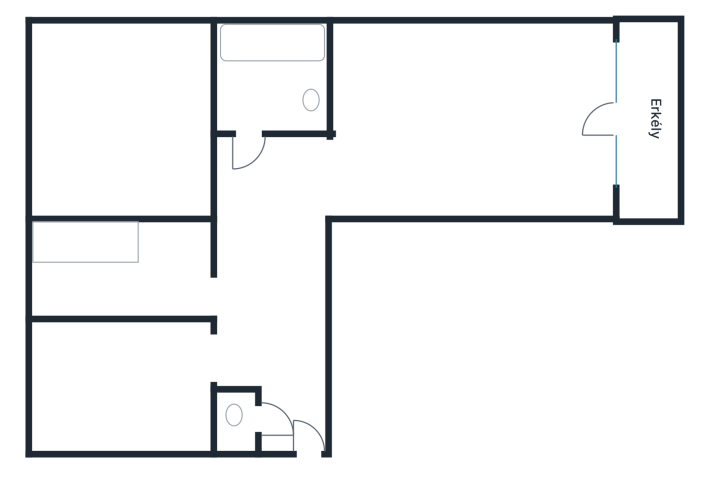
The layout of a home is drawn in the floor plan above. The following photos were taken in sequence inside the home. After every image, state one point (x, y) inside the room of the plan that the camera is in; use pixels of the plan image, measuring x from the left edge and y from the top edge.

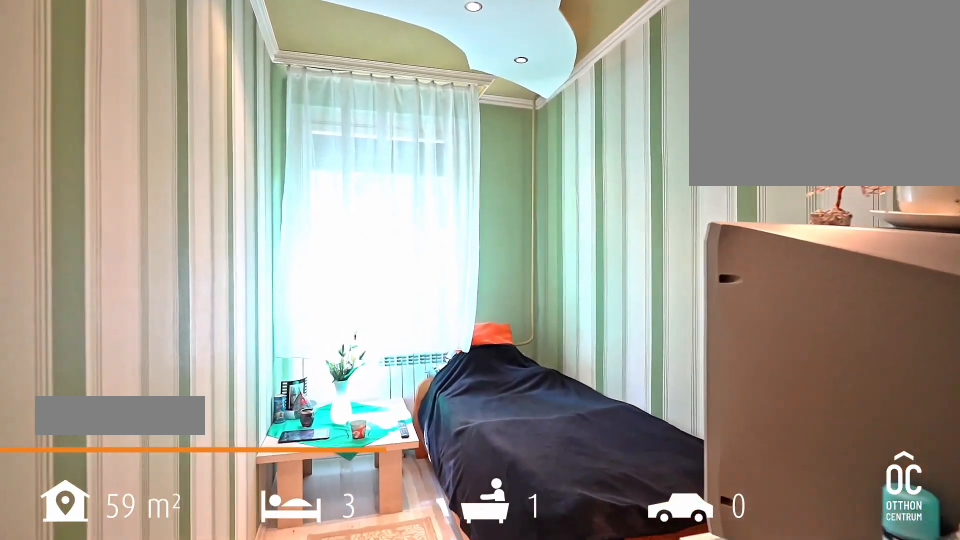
(114, 259)
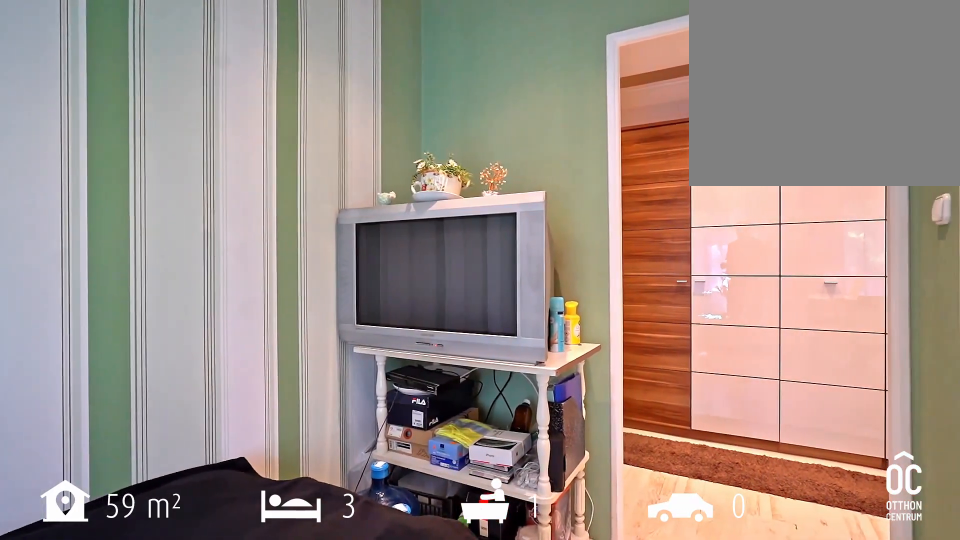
(114, 259)
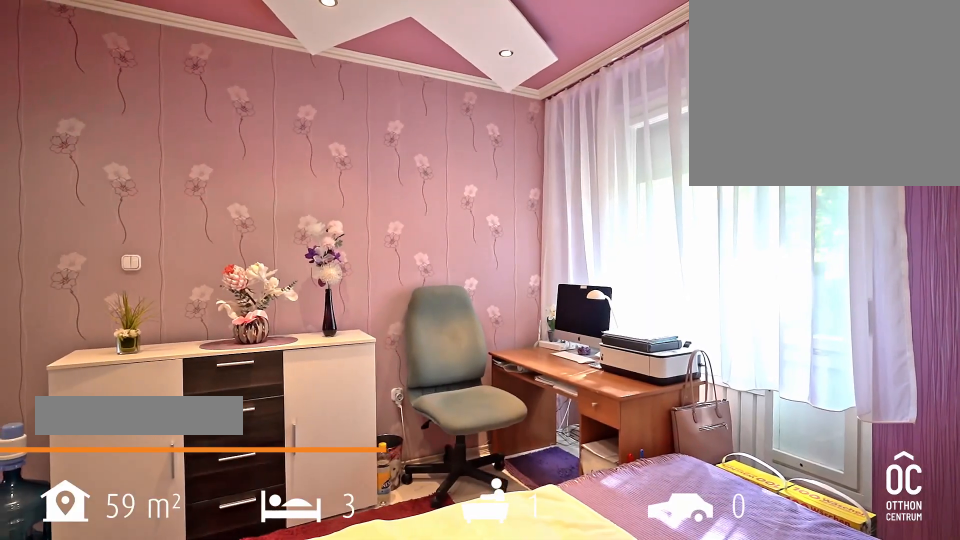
(140, 116)
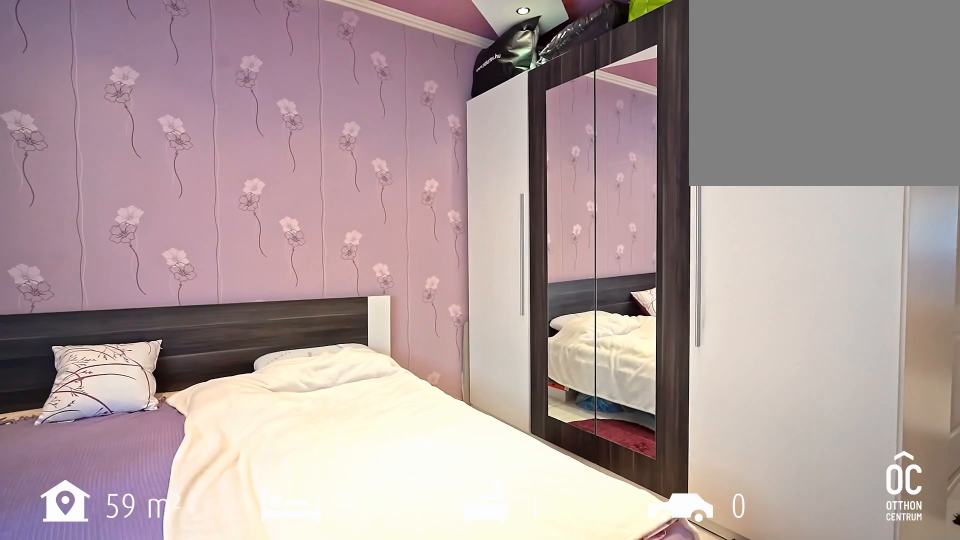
(140, 116)
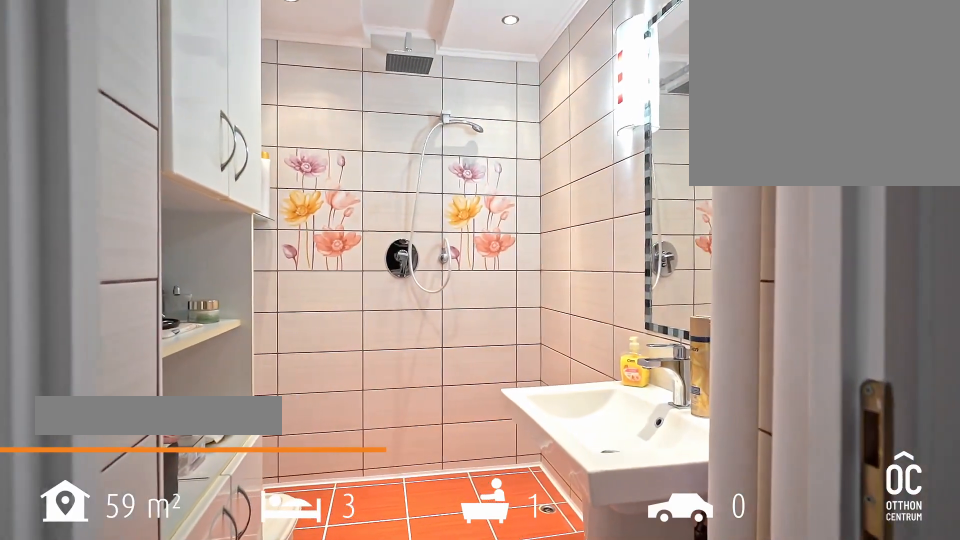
(279, 81)
